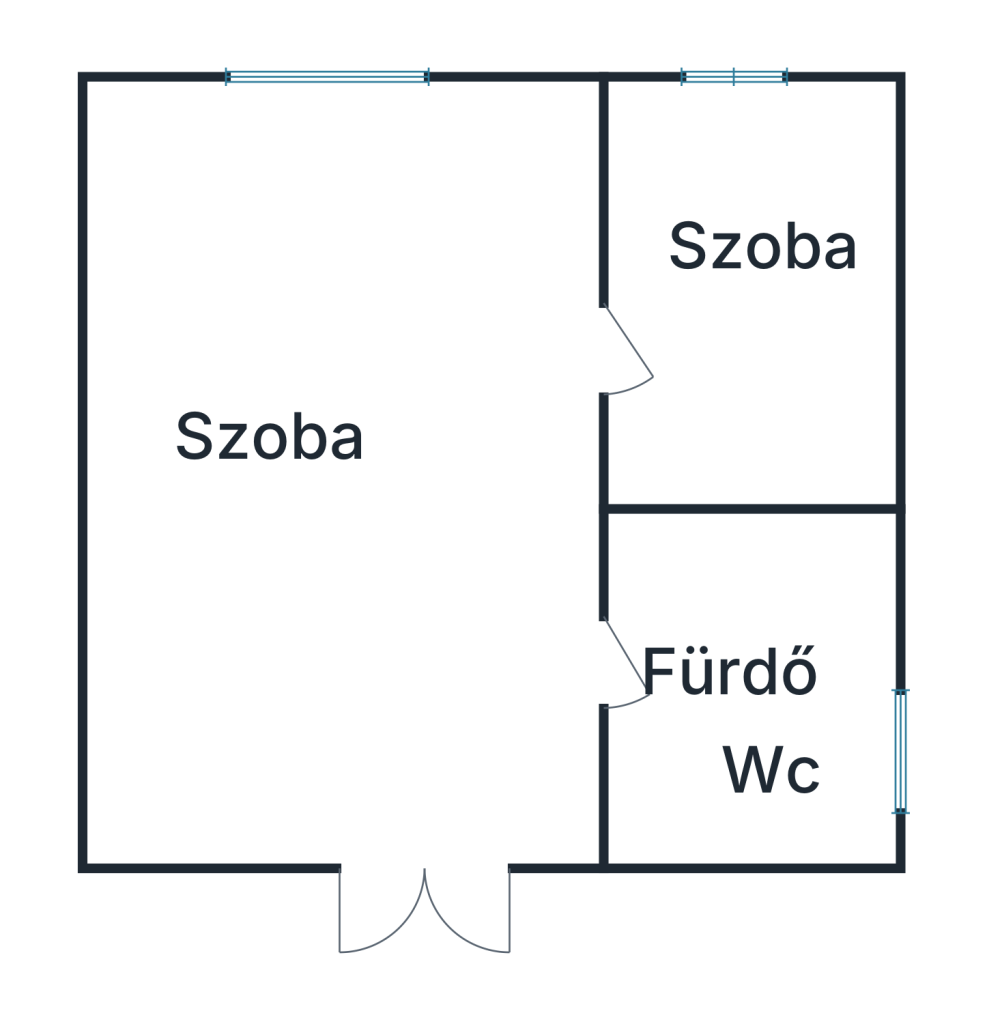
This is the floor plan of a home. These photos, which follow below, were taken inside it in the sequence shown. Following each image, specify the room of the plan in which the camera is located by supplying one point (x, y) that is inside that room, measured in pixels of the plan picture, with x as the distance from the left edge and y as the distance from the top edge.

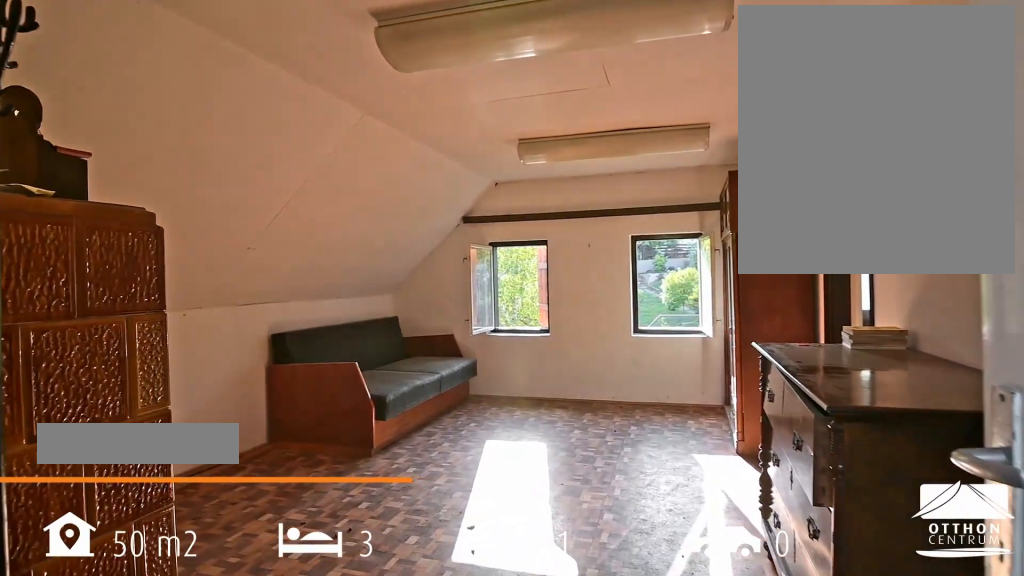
(347, 476)
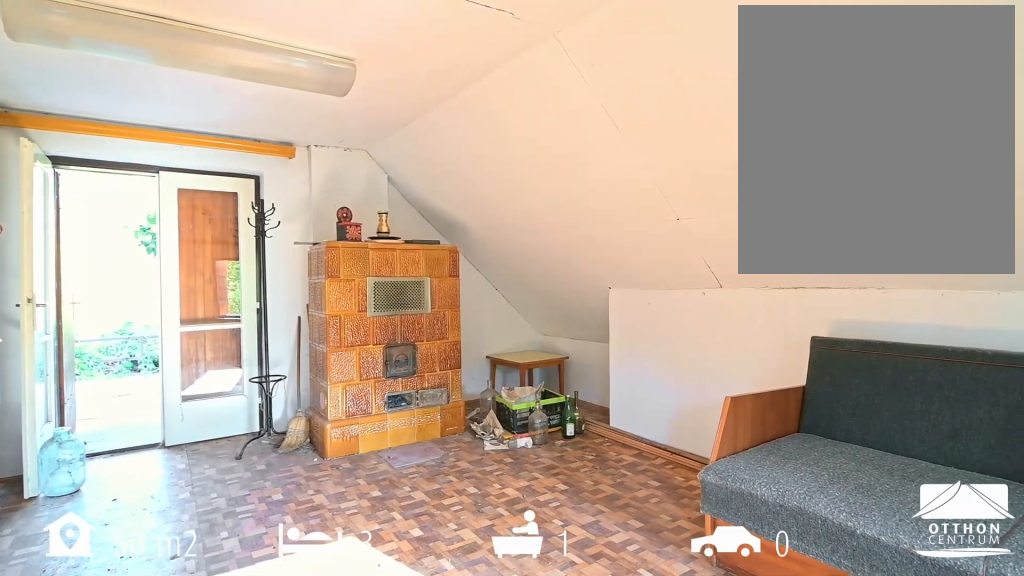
(347, 476)
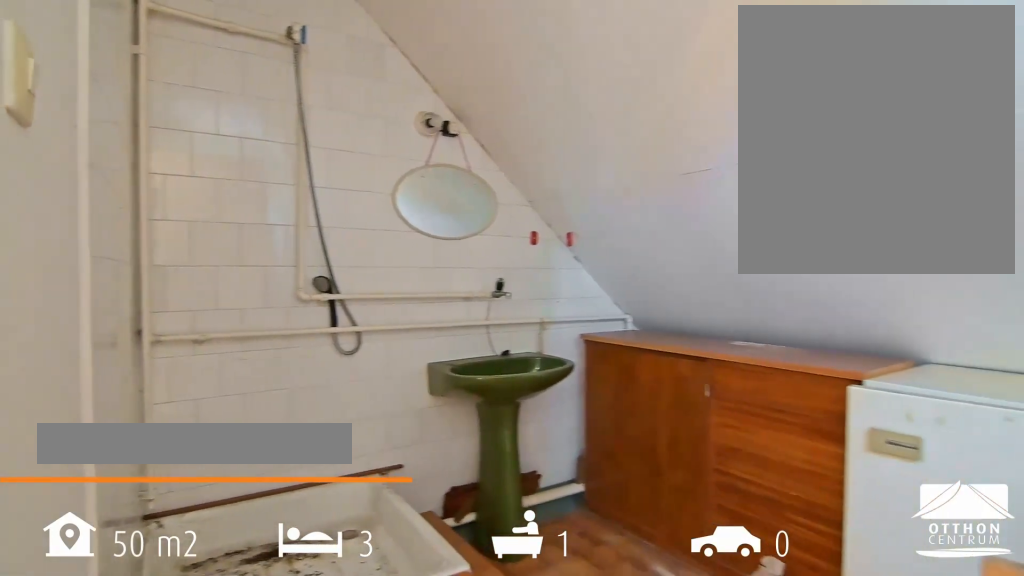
(751, 689)
